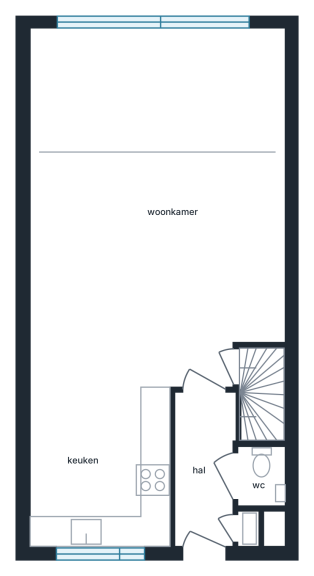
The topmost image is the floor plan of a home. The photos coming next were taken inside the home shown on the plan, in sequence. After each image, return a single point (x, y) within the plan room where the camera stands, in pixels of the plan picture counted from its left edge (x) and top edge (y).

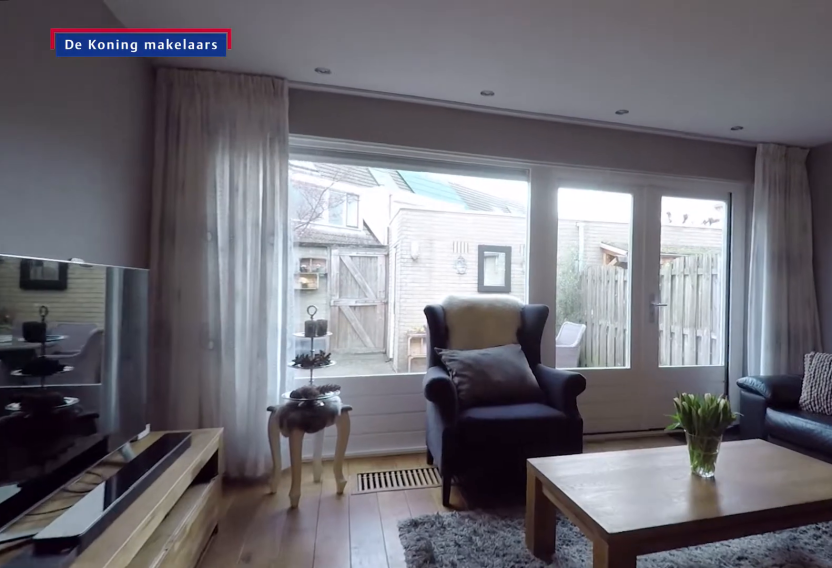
(260, 154)
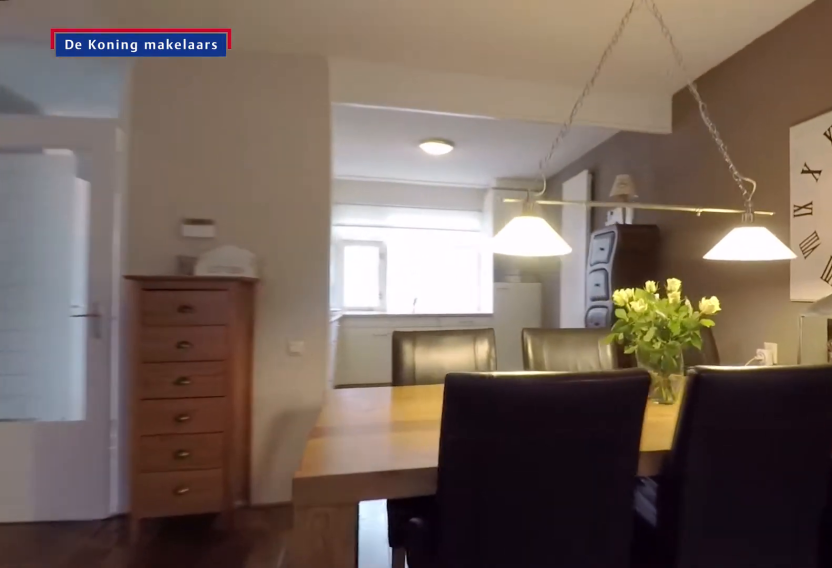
(34, 305)
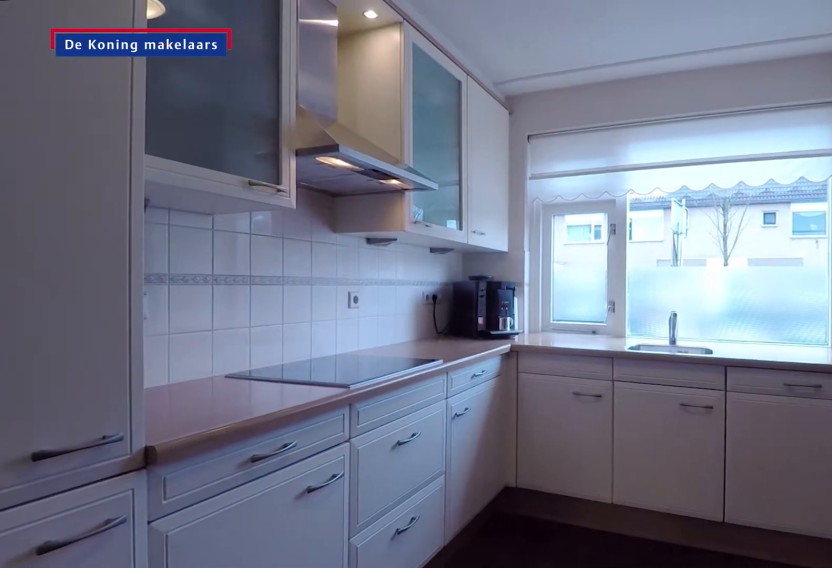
(100, 467)
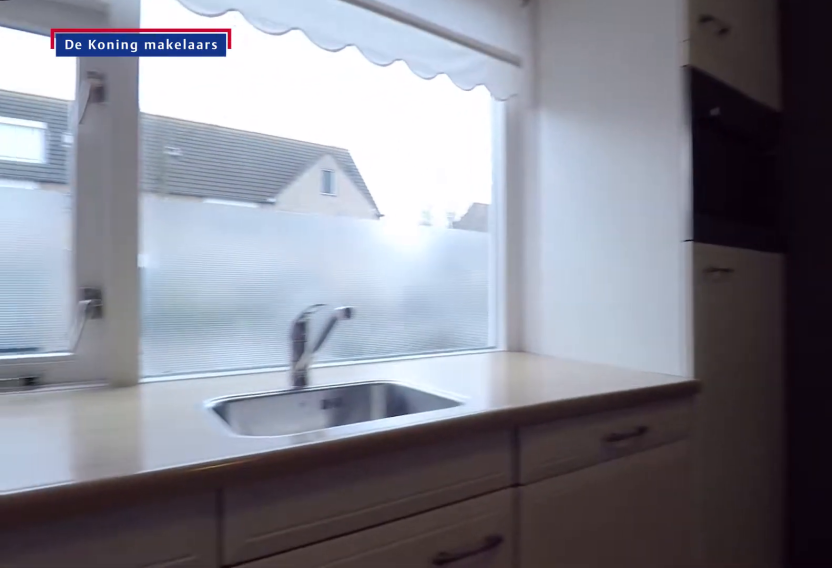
(100, 467)
